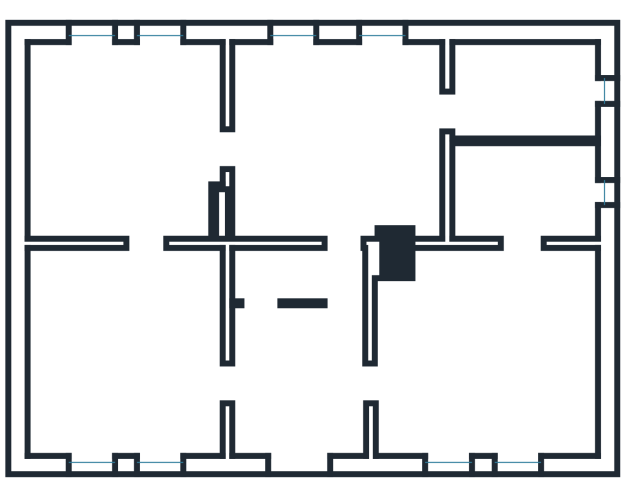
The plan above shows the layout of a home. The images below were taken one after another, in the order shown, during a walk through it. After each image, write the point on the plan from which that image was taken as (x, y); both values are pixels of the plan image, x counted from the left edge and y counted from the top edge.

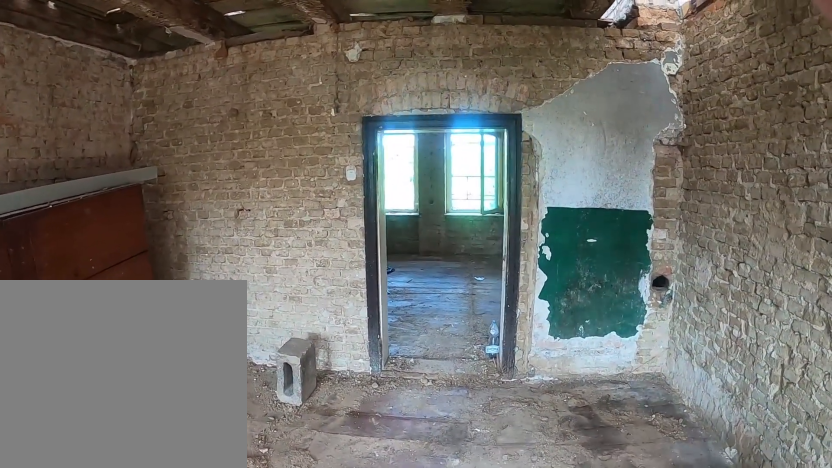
(146, 383)
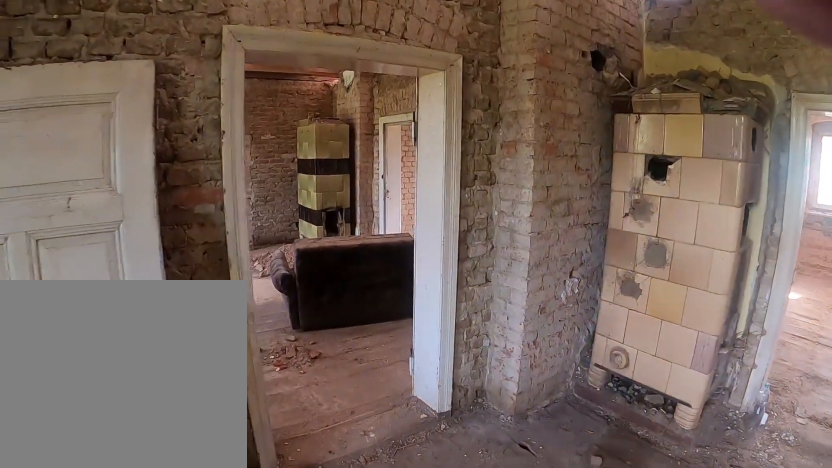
(175, 133)
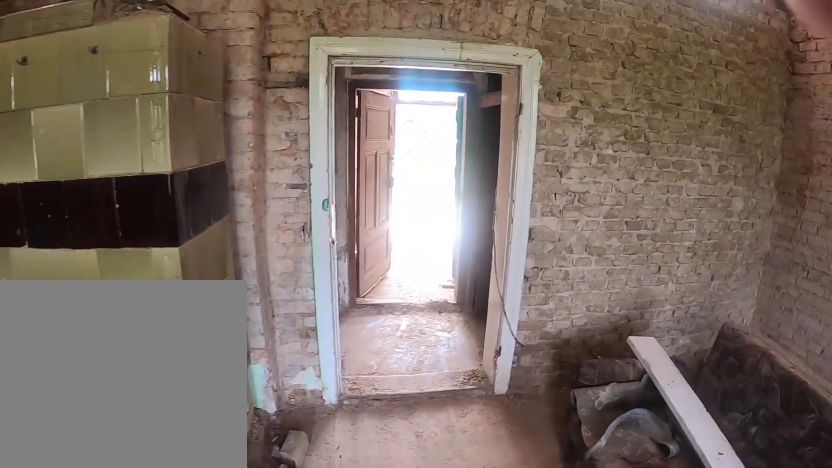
(385, 190)
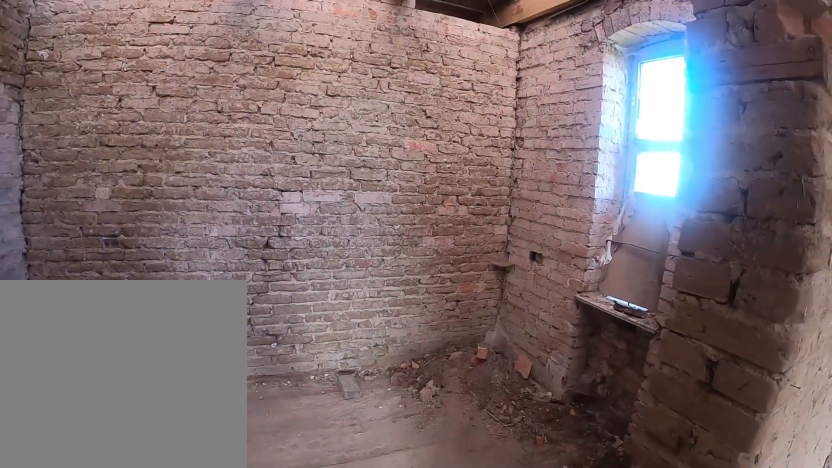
(487, 318)
